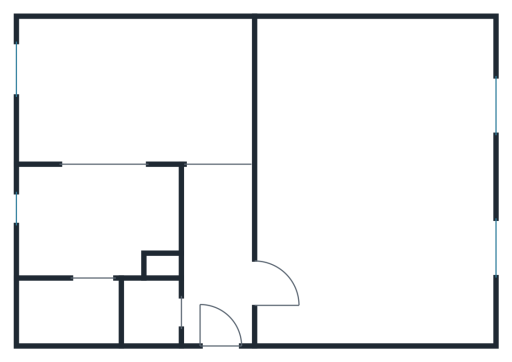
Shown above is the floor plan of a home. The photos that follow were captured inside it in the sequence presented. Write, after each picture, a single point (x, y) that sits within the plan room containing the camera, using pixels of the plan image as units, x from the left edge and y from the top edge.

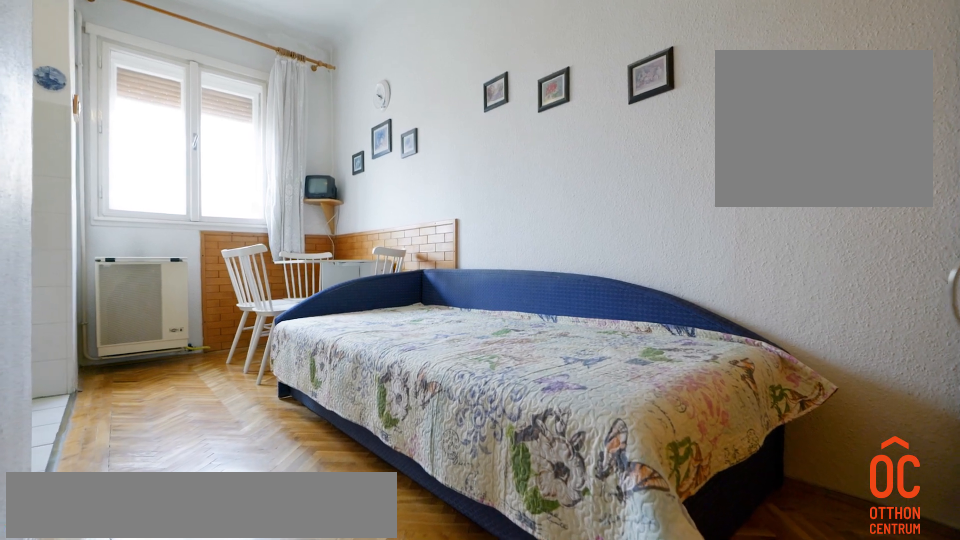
(111, 87)
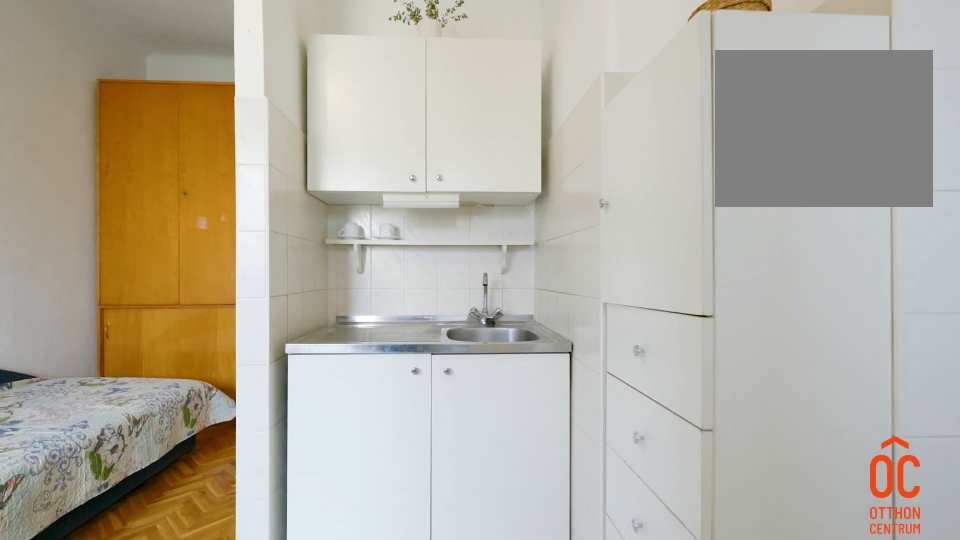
(89, 222)
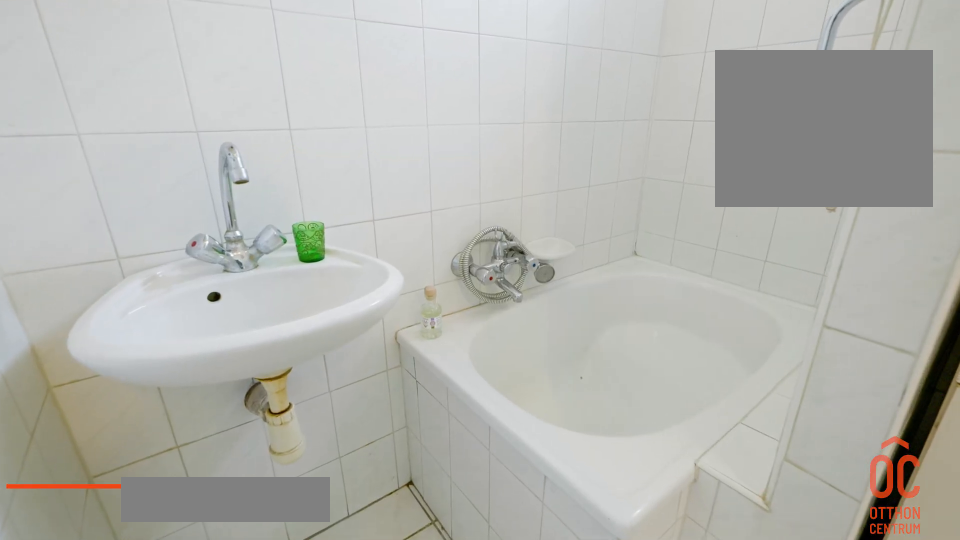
(90, 313)
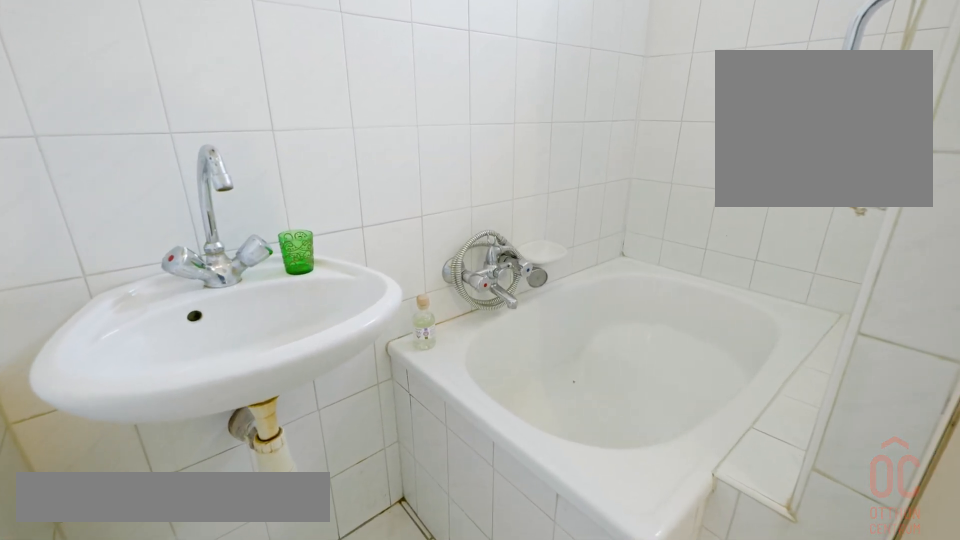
(90, 313)
